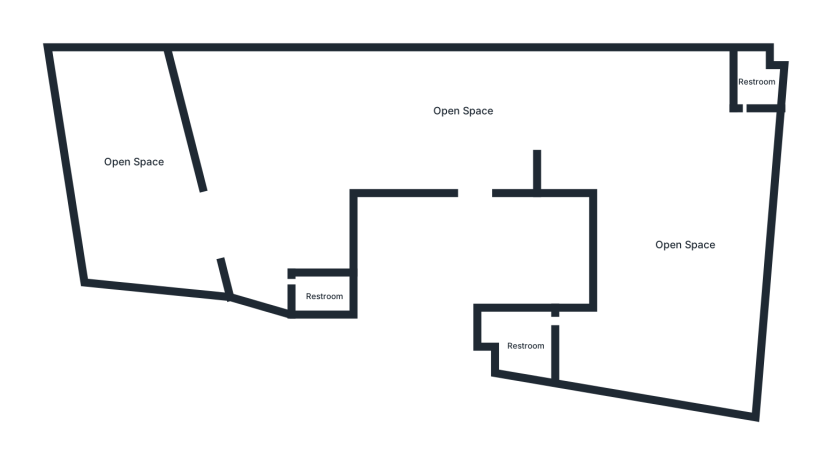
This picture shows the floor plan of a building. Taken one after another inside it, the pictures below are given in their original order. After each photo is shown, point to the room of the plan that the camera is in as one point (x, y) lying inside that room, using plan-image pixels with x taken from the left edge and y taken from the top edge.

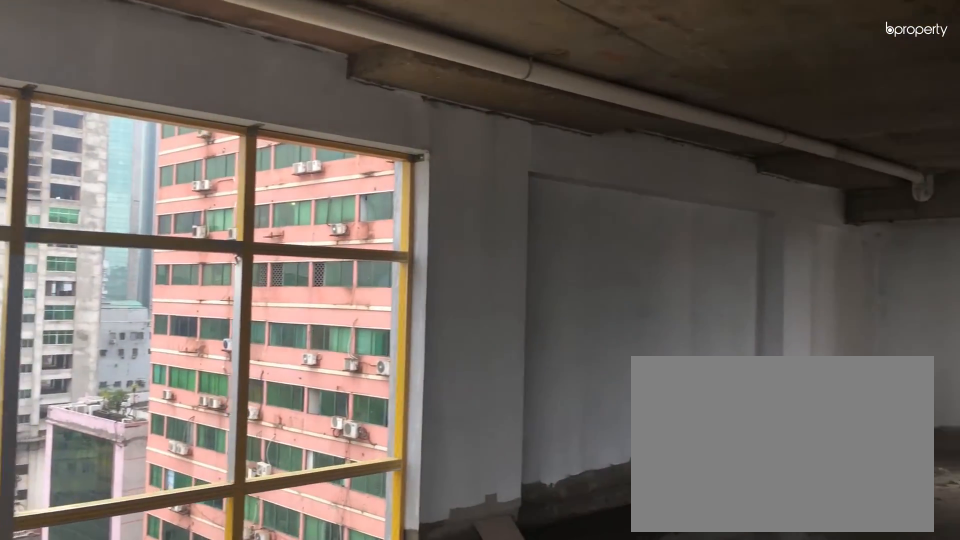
(733, 287)
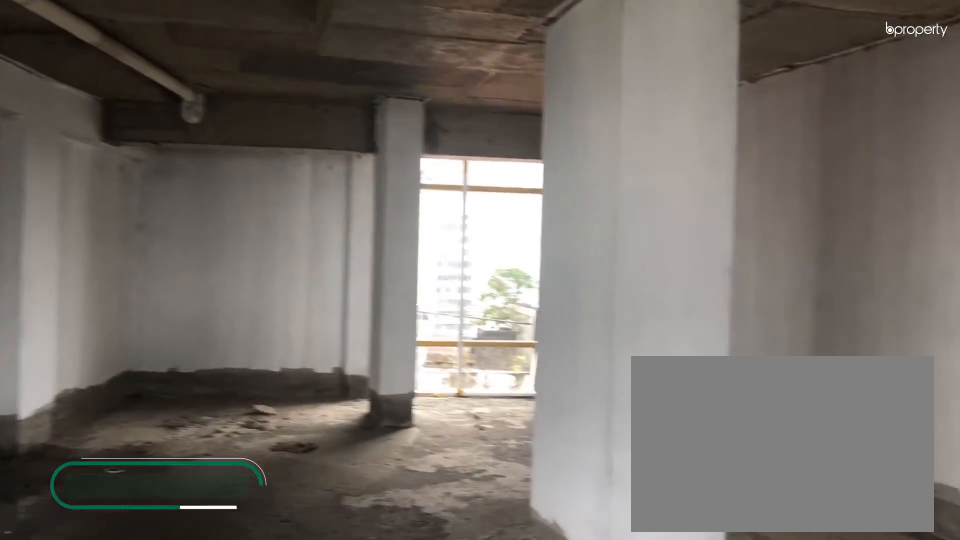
(629, 336)
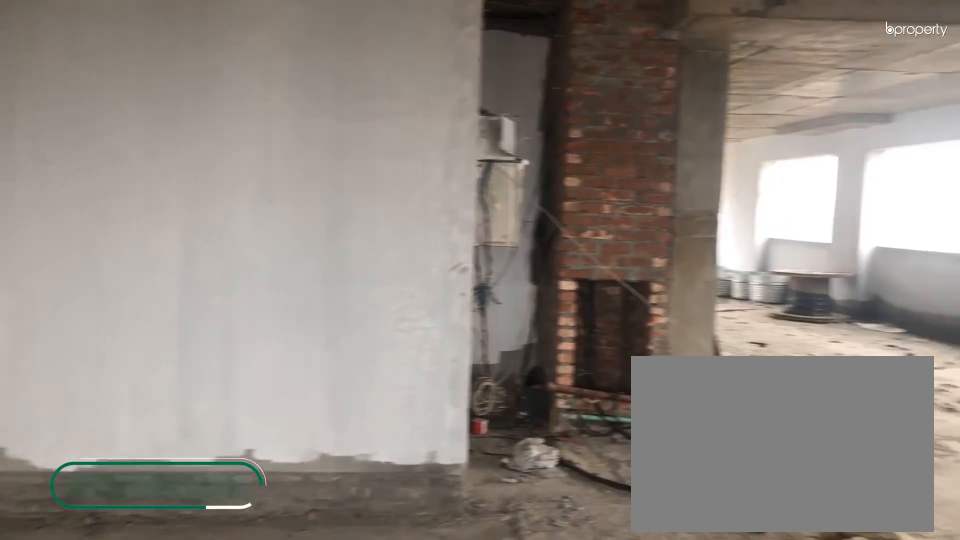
(639, 158)
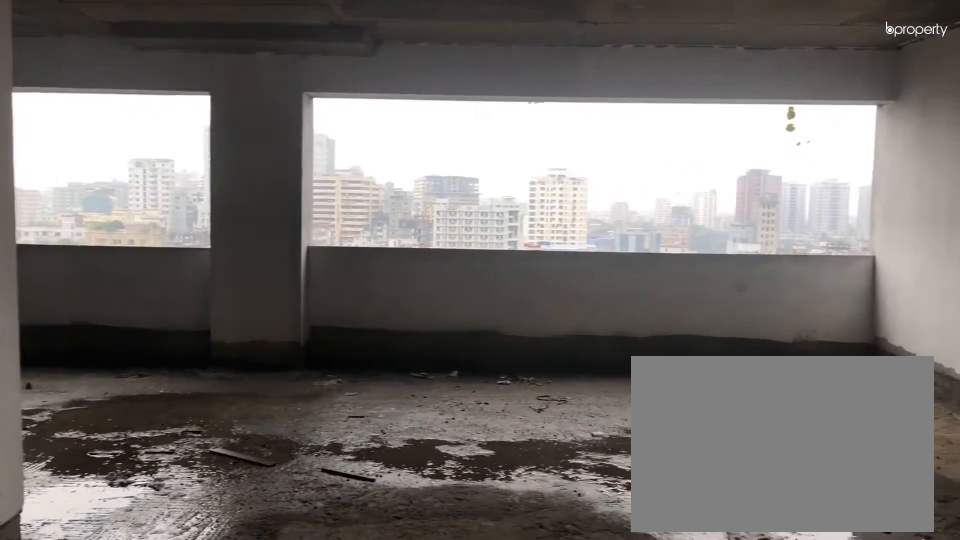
(639, 158)
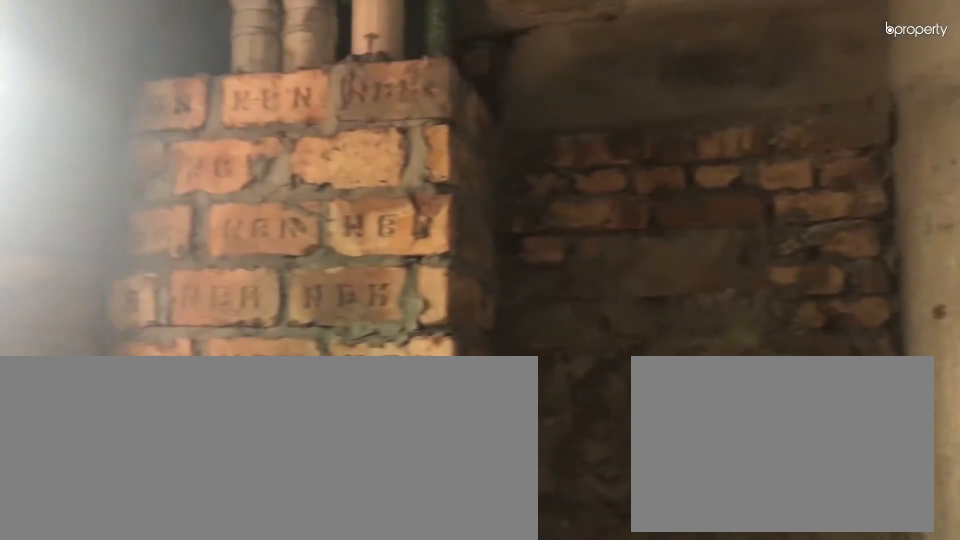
(521, 343)
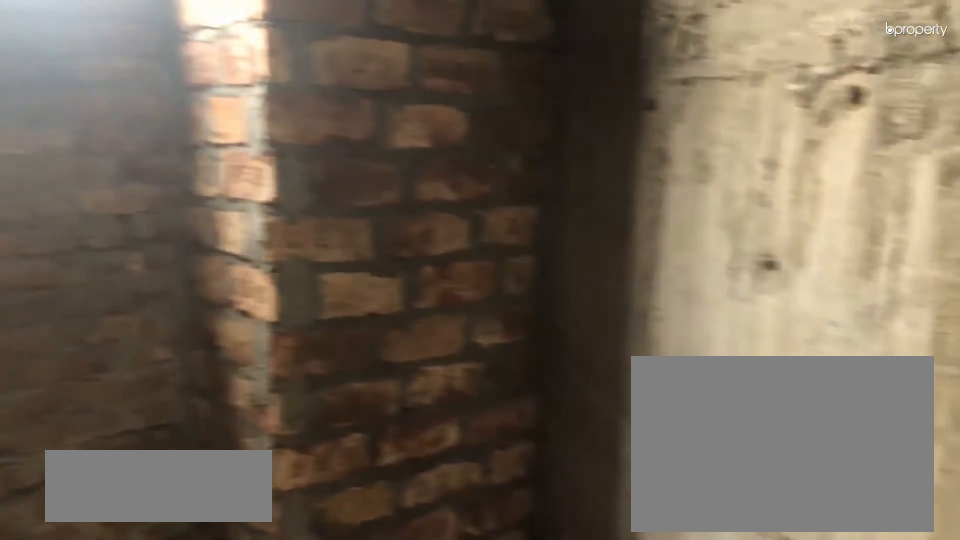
(755, 86)
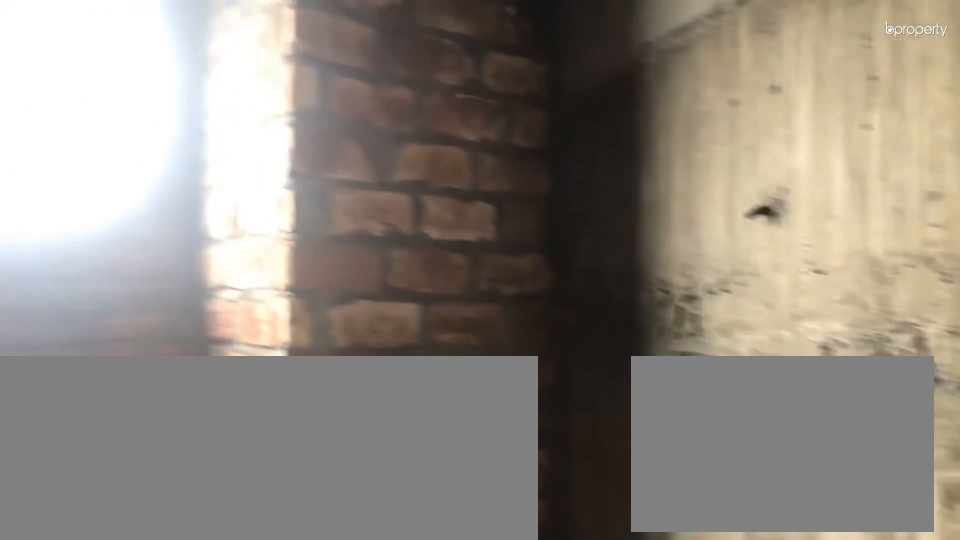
(755, 86)
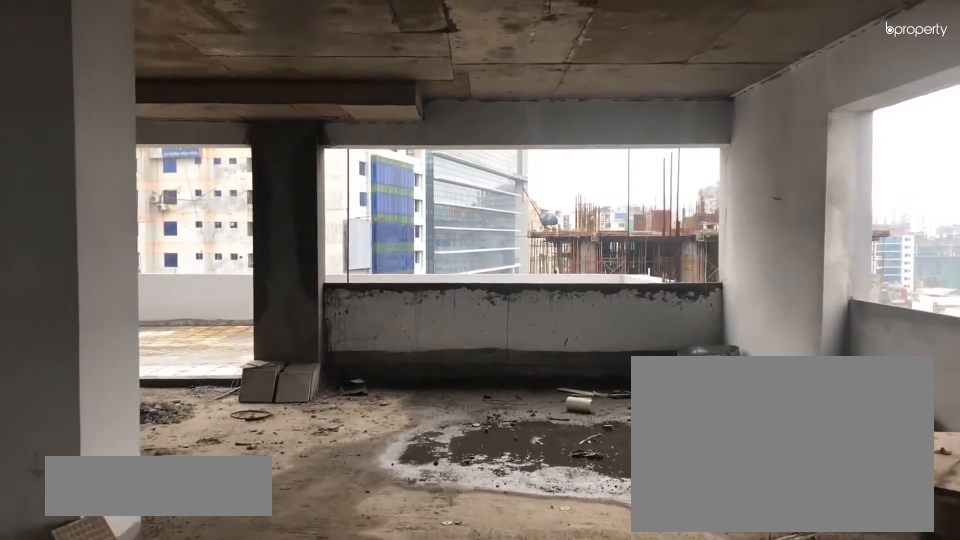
(369, 75)
